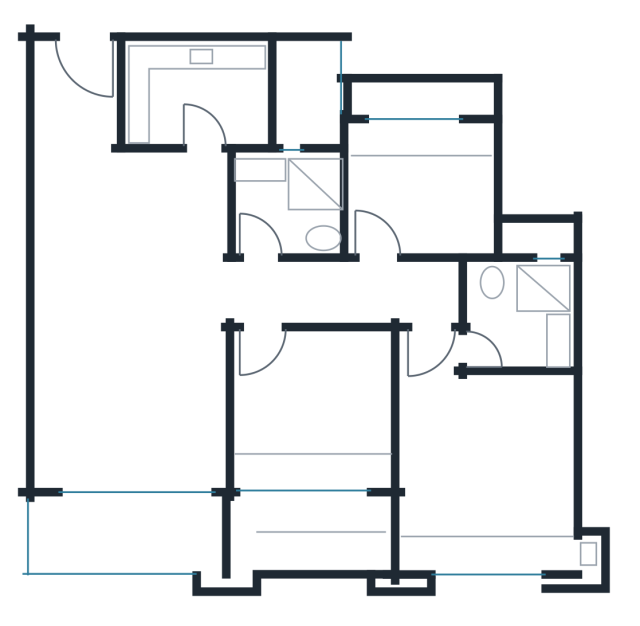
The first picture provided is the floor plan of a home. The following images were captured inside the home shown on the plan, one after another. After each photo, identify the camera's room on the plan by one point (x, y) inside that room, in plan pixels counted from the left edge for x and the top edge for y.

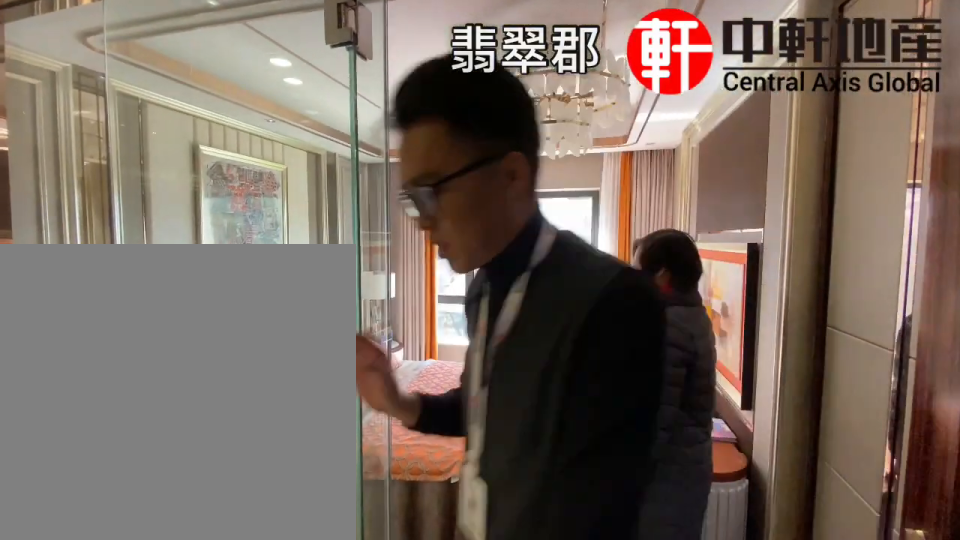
(500, 518)
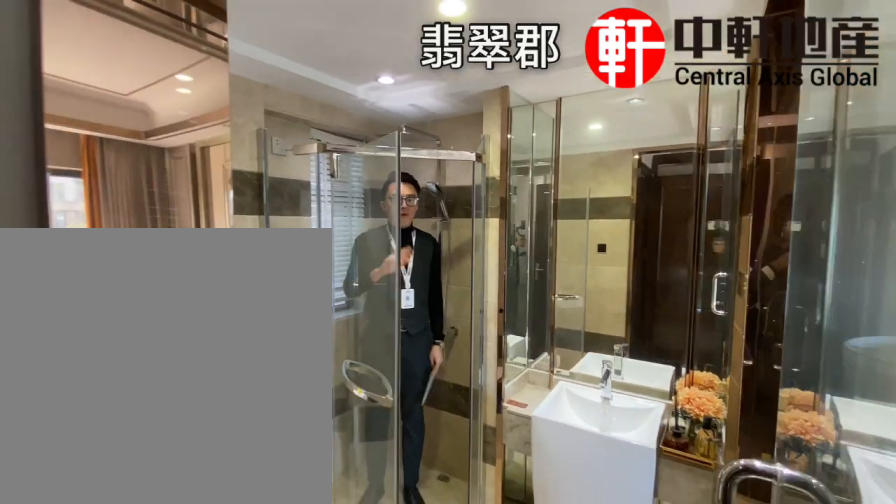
(522, 310)
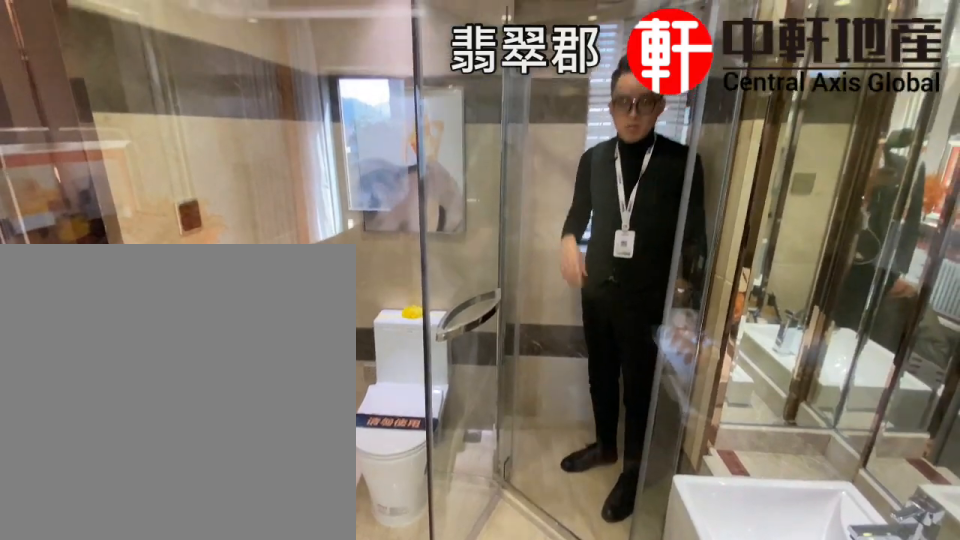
(522, 310)
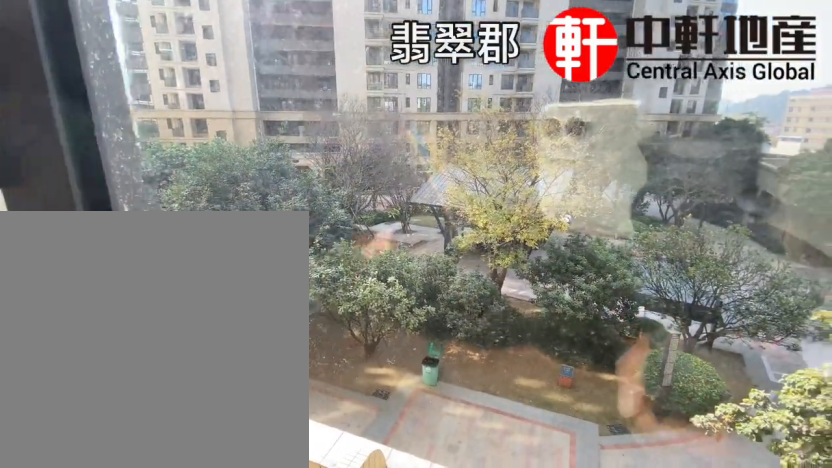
(489, 455)
